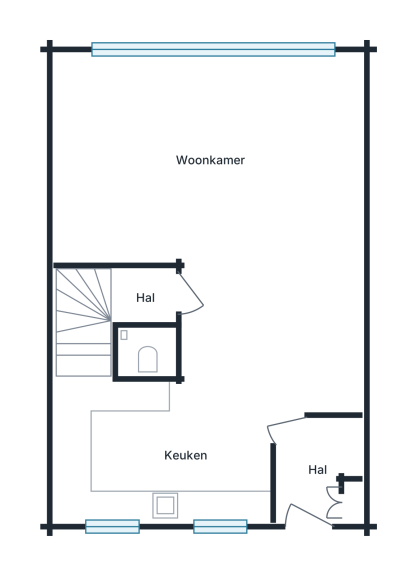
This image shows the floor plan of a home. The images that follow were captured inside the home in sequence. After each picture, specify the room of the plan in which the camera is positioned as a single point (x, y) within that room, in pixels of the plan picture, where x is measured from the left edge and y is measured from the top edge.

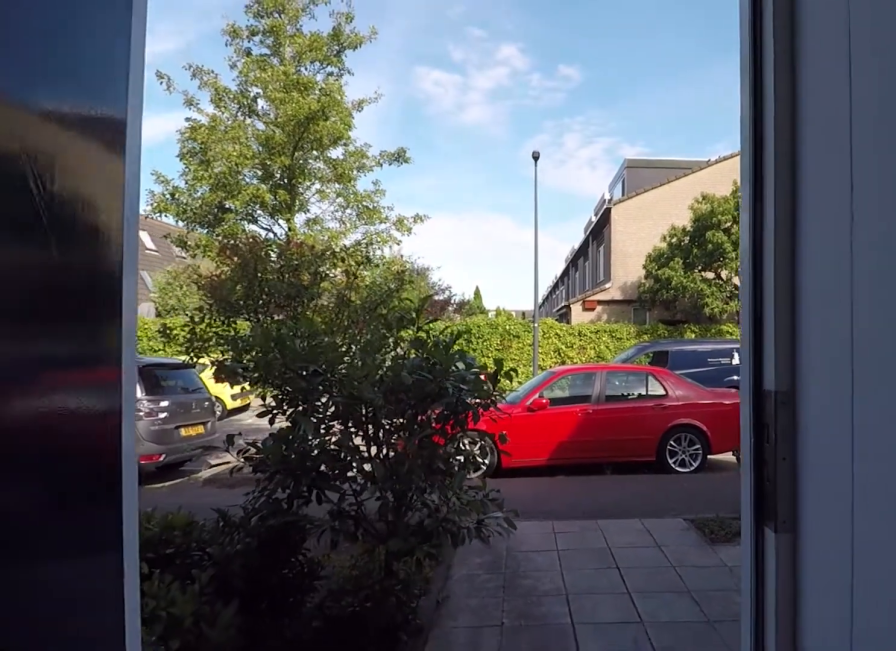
(316, 469)
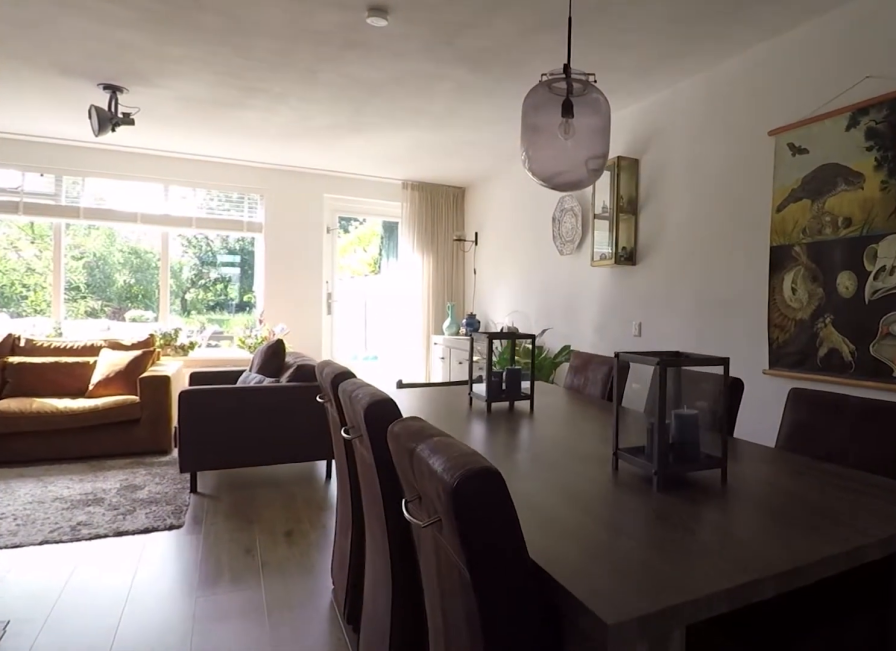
(136, 153)
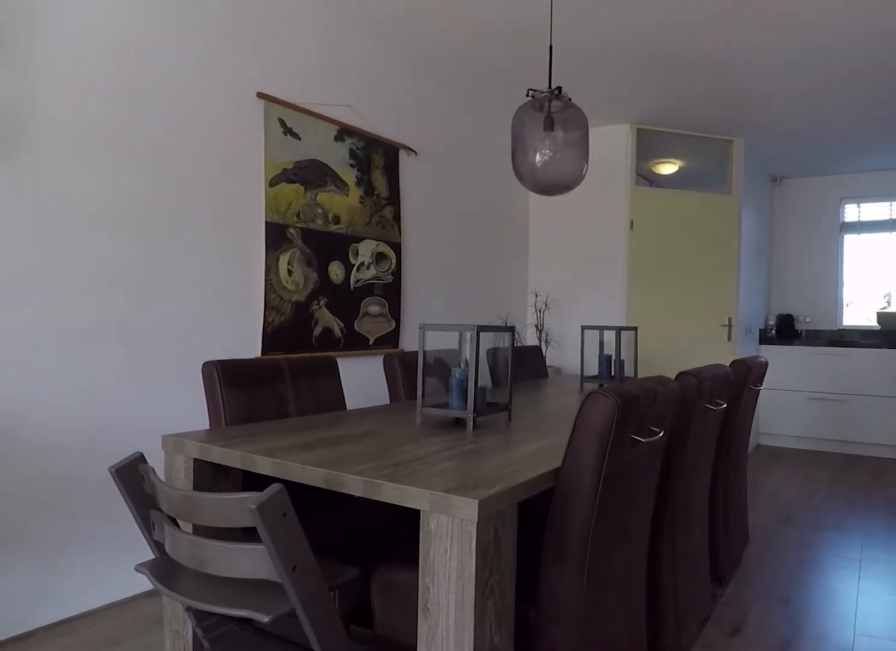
(136, 153)
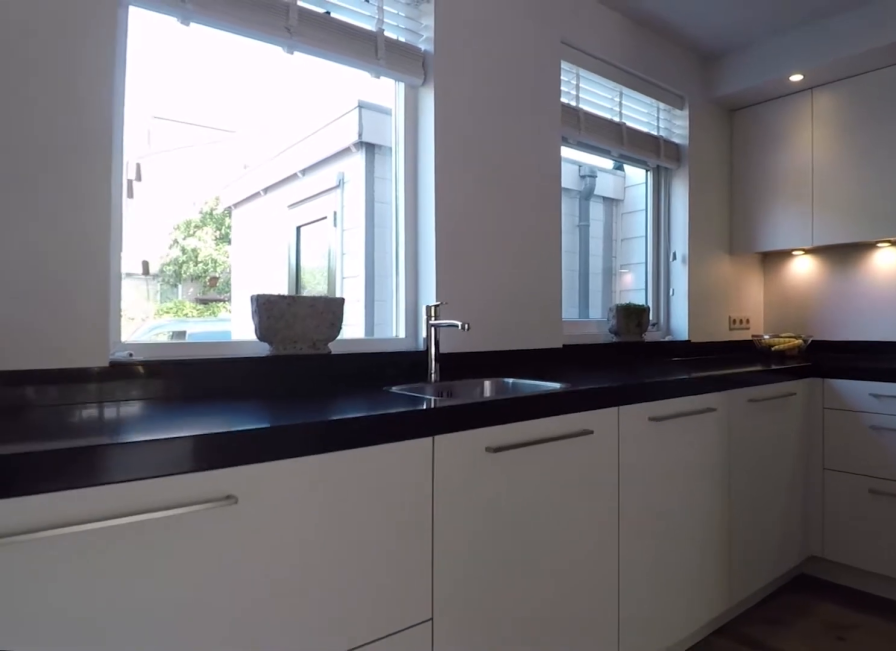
(155, 456)
